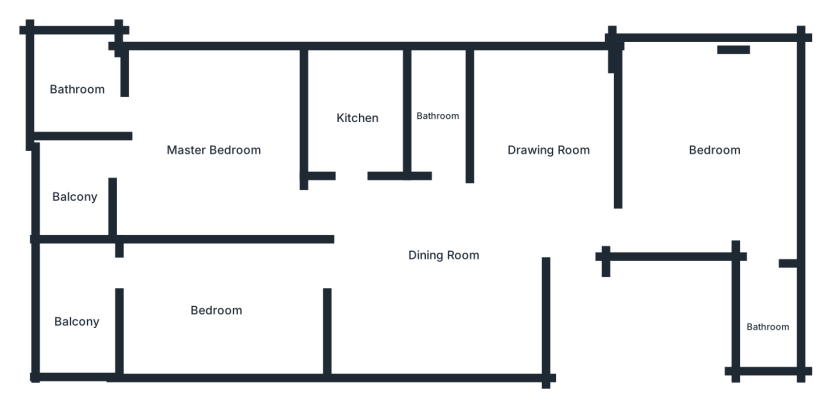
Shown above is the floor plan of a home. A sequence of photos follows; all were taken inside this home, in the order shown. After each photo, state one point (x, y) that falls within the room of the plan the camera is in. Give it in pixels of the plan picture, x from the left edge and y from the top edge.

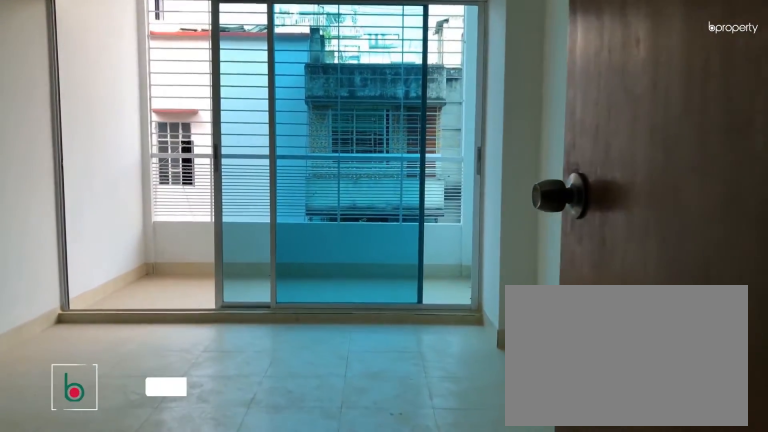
(219, 313)
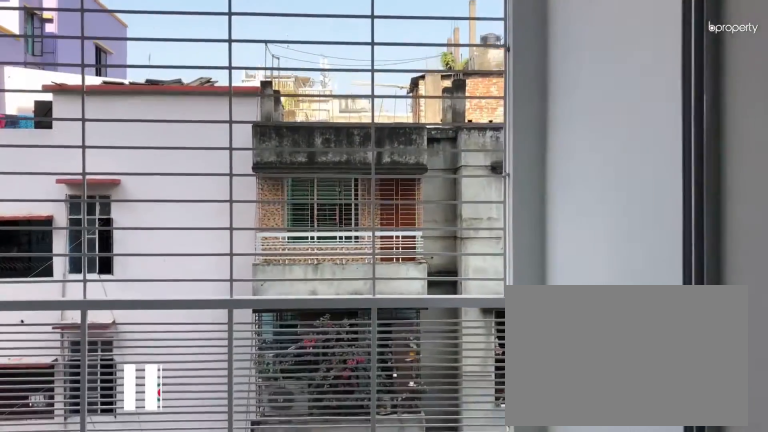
(83, 313)
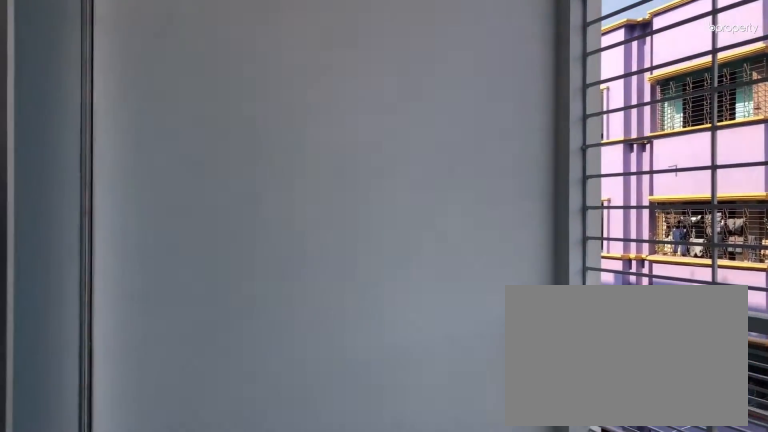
(83, 313)
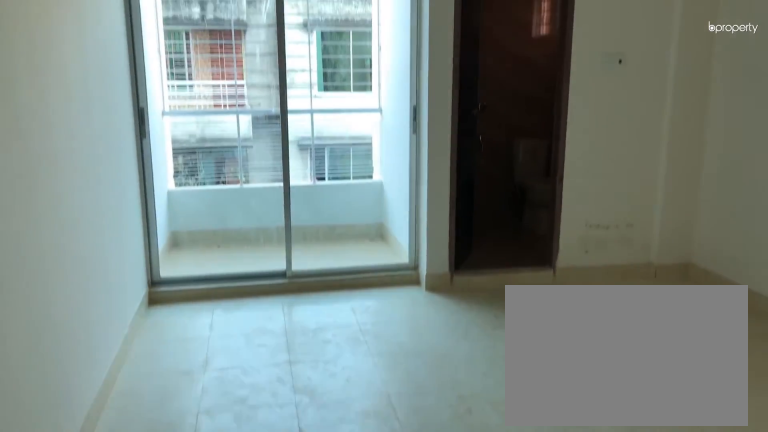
(206, 153)
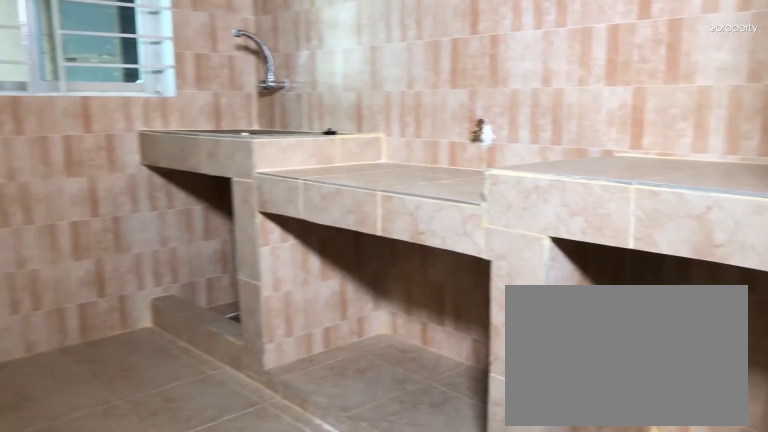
(357, 119)
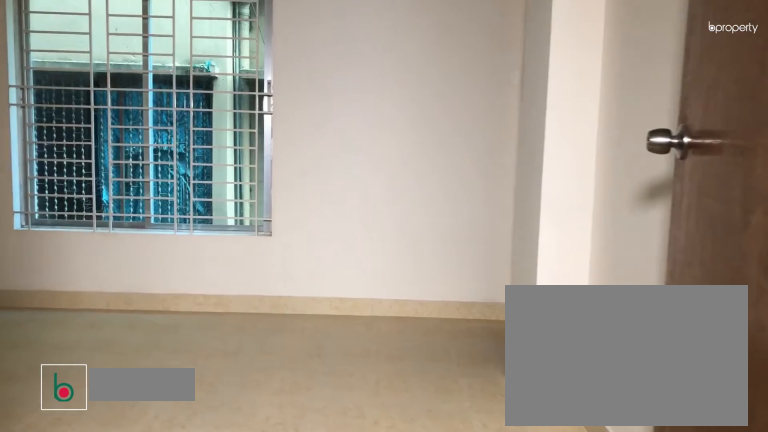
(715, 154)
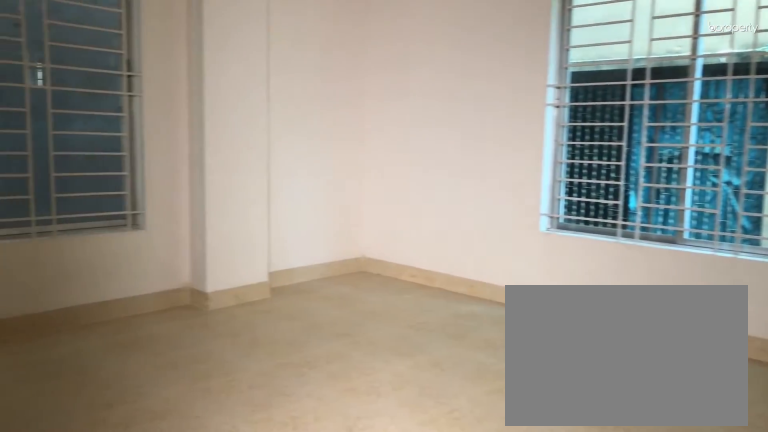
(715, 154)
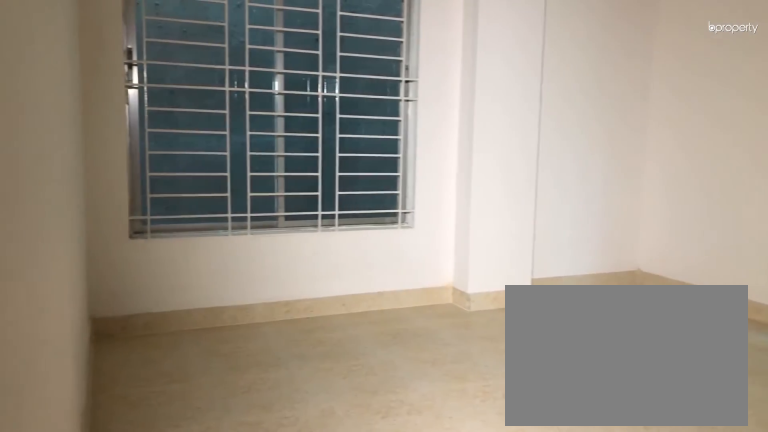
(715, 154)
